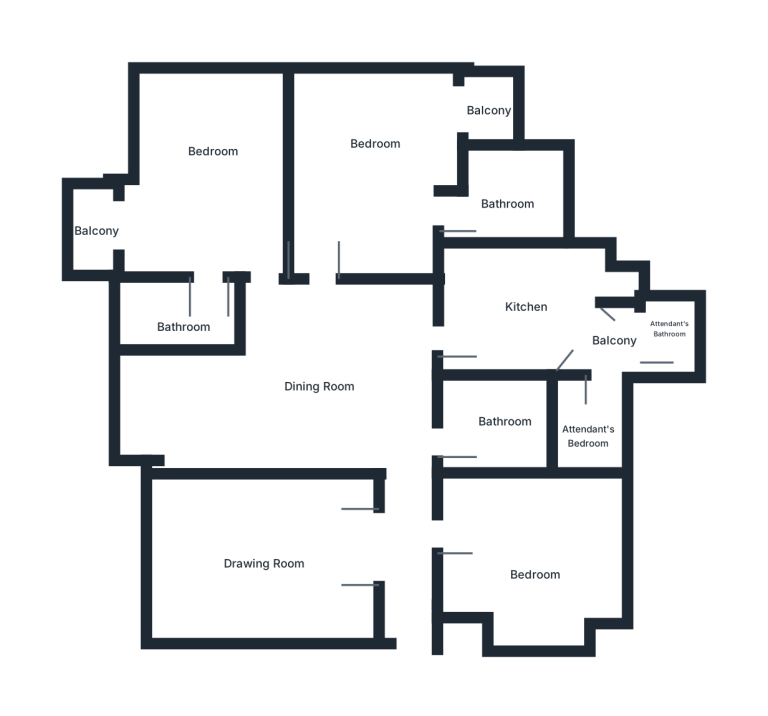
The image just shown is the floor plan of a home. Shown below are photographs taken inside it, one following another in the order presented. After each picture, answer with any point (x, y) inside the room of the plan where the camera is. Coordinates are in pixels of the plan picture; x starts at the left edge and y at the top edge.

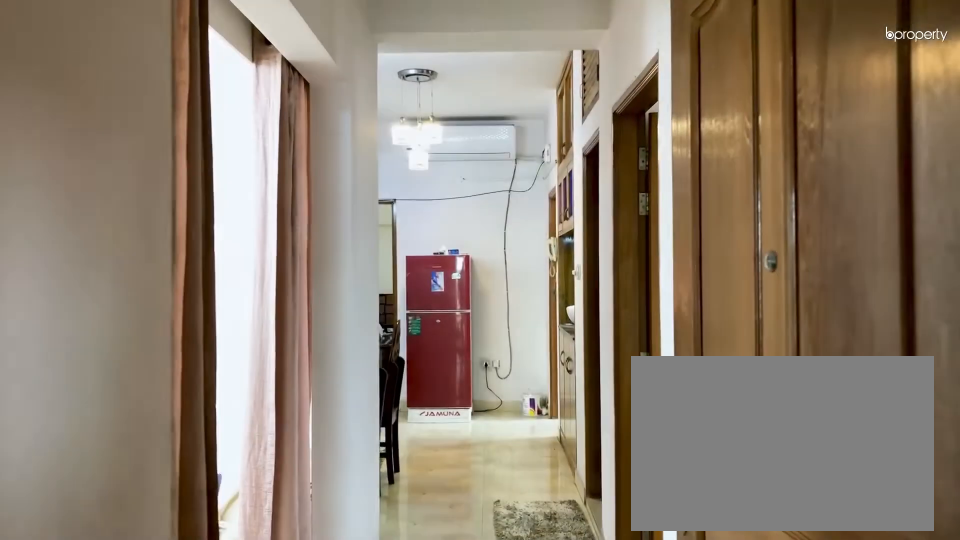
(414, 609)
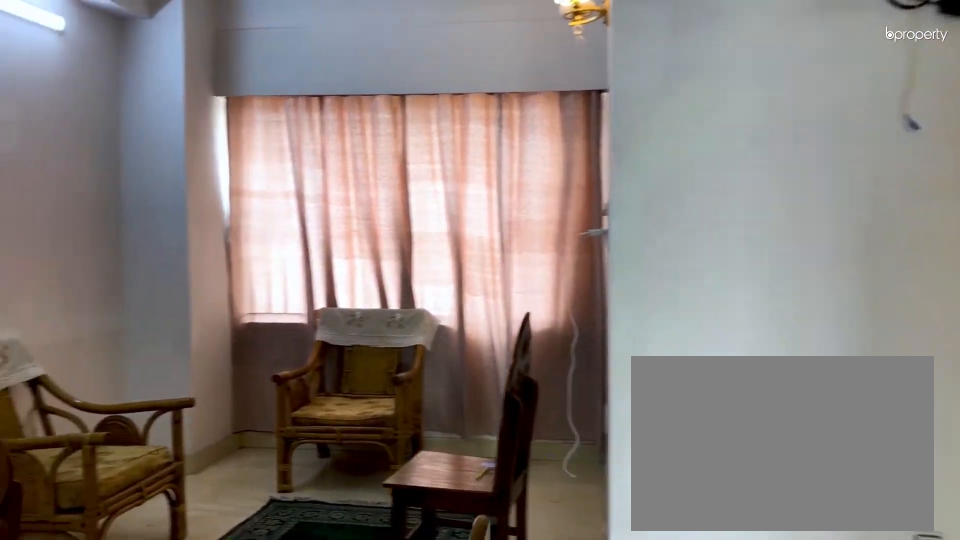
(316, 392)
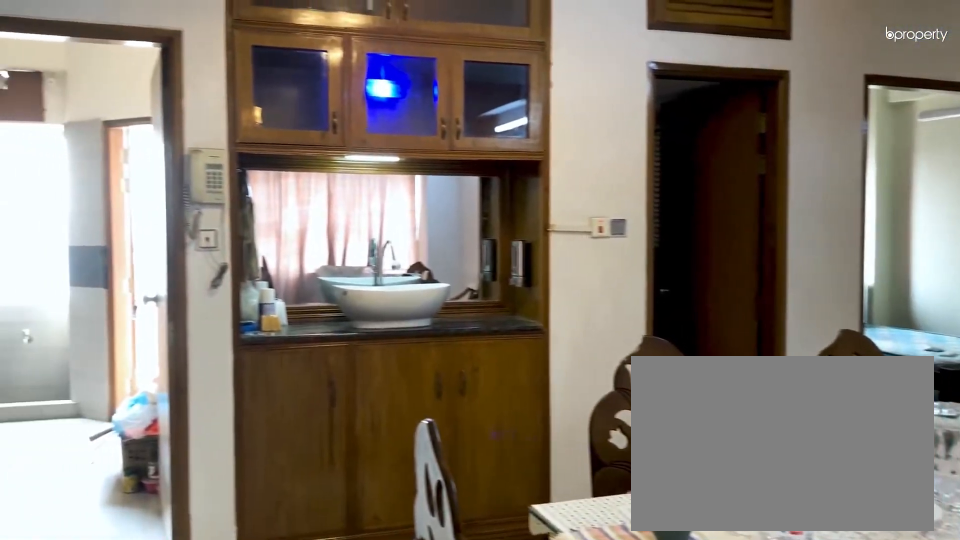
(316, 392)
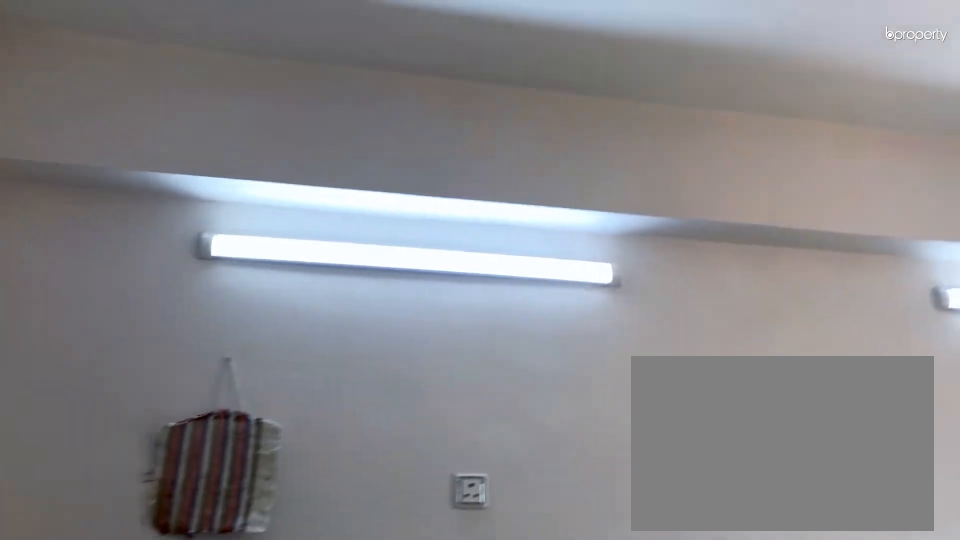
(254, 581)
